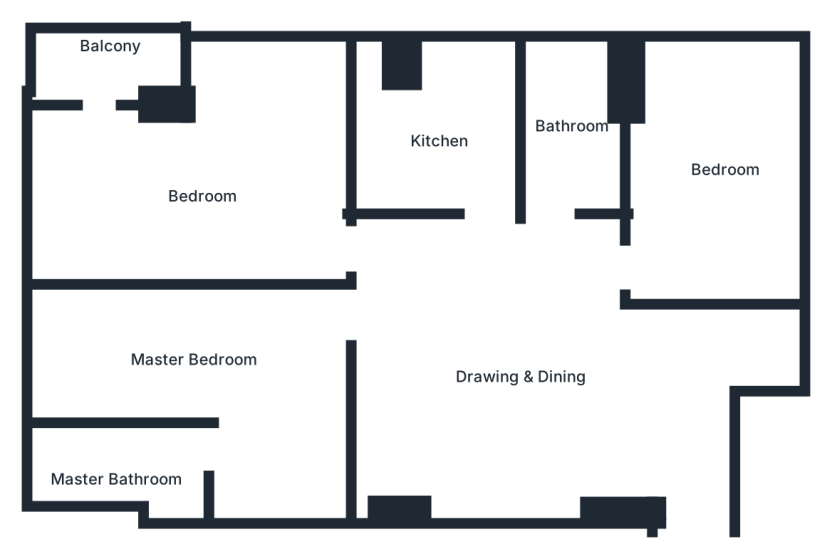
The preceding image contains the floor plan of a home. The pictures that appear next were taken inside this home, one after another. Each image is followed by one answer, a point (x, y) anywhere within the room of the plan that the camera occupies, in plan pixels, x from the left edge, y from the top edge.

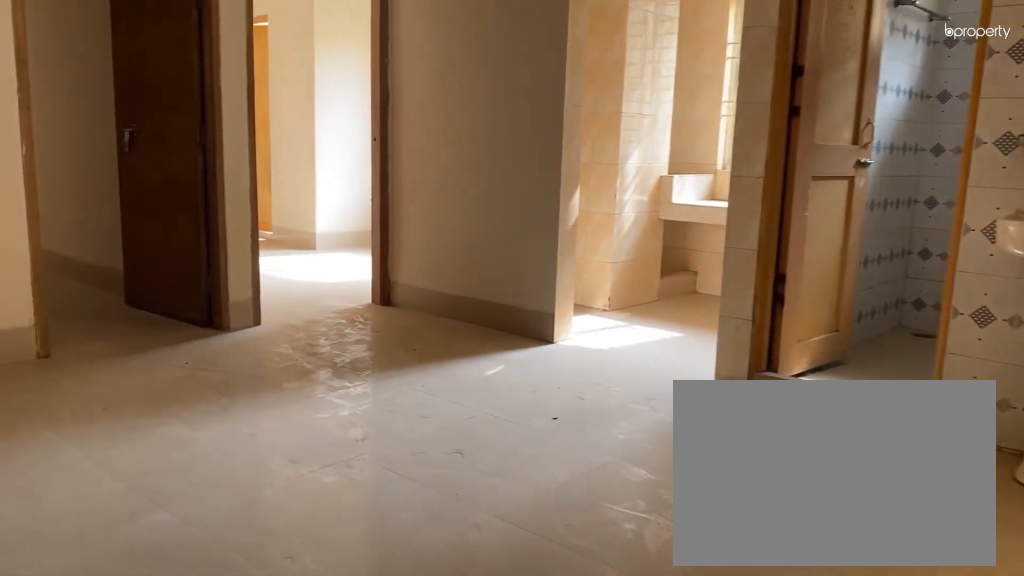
(497, 360)
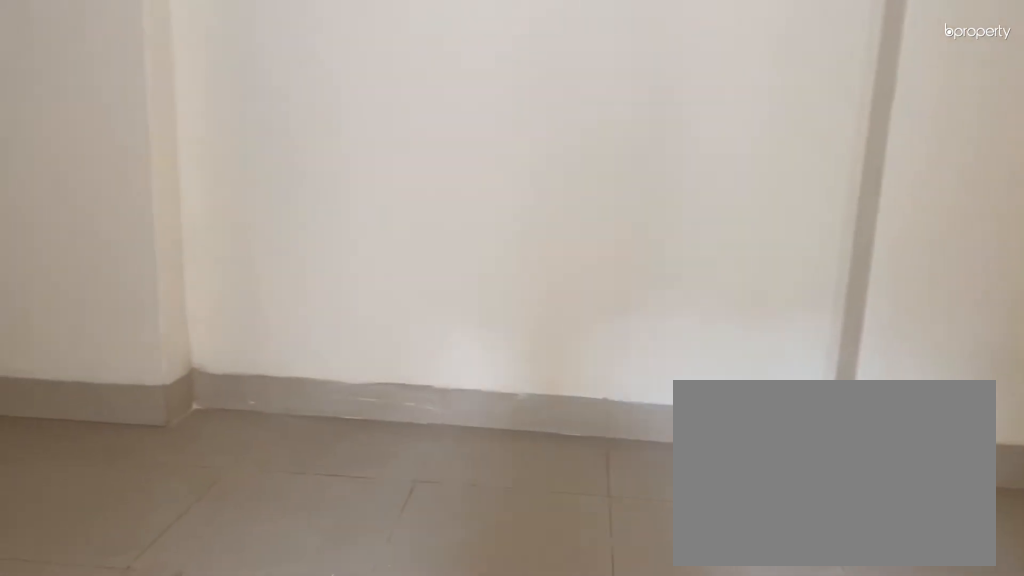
(497, 360)
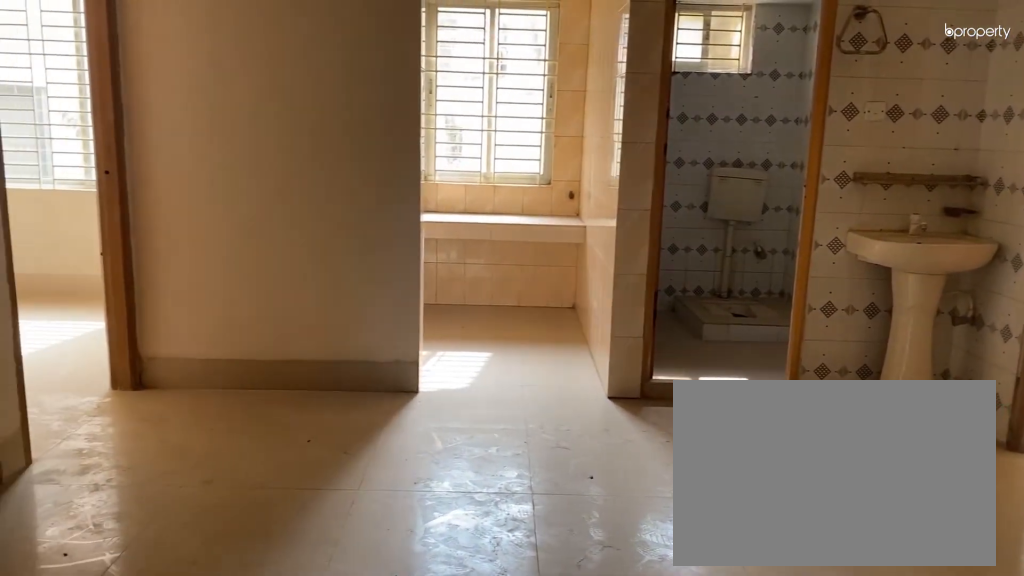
(497, 360)
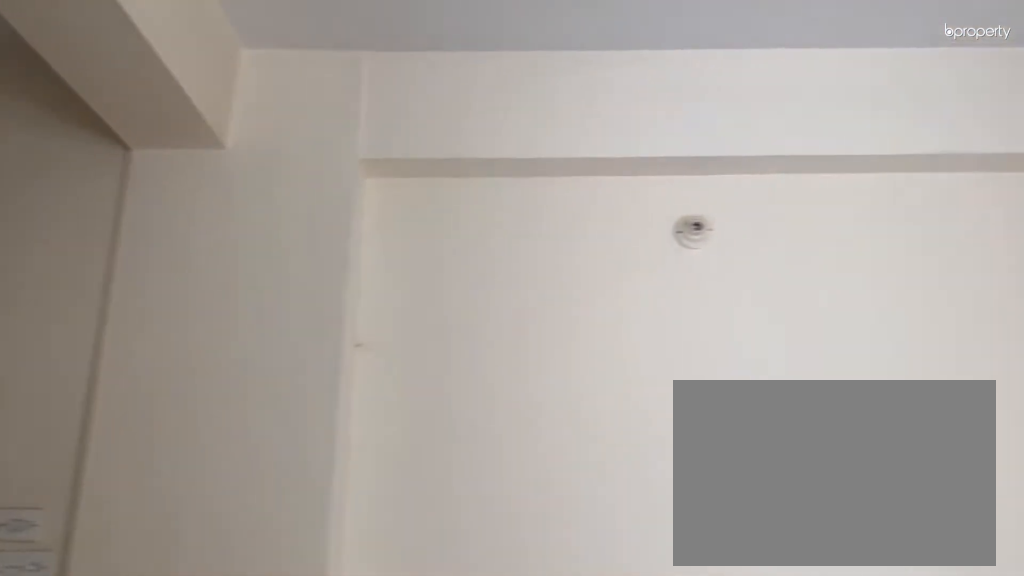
(497, 360)
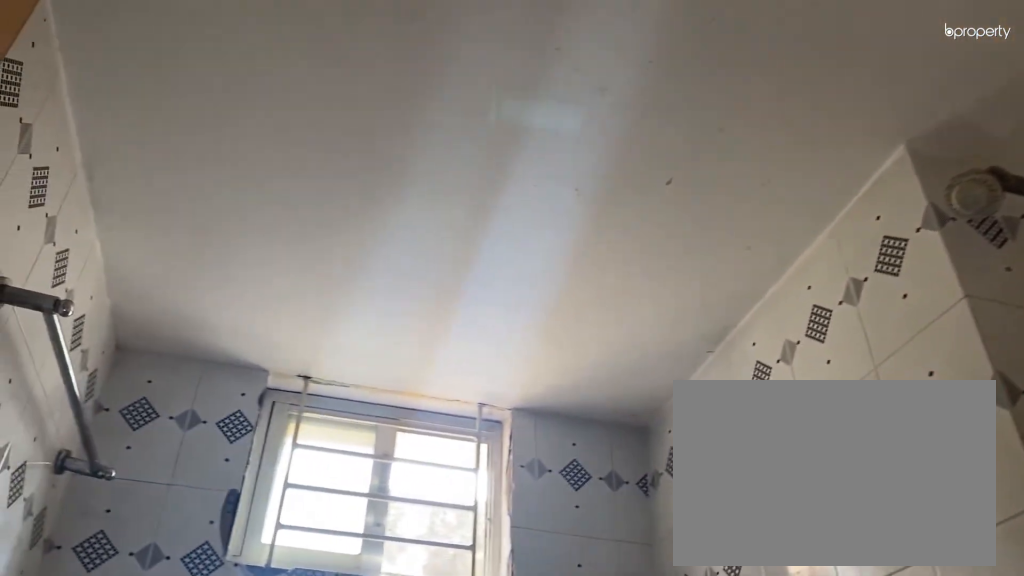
(586, 104)
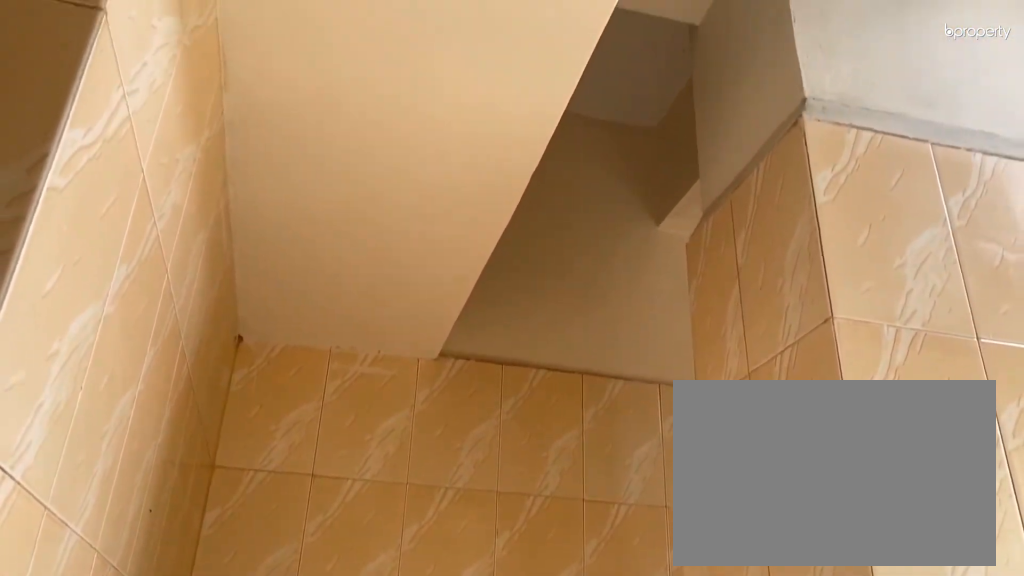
(443, 127)
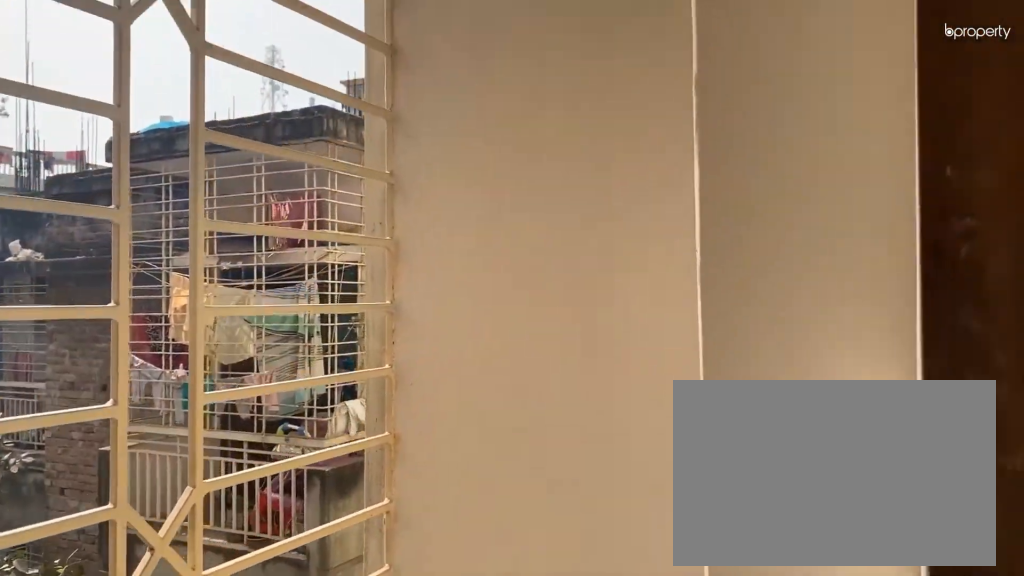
(105, 63)
